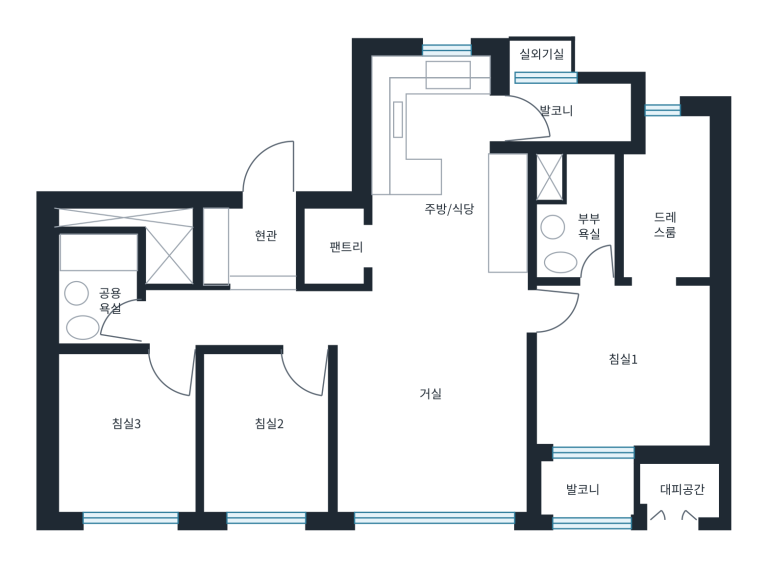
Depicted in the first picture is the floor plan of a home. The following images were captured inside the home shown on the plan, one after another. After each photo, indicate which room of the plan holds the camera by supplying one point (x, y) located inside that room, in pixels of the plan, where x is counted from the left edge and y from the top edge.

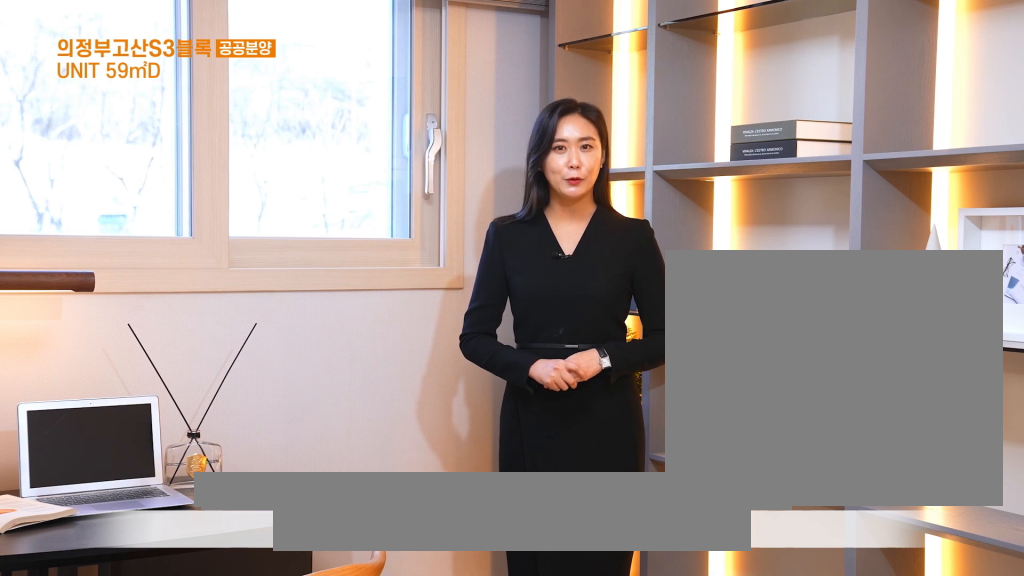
(270, 411)
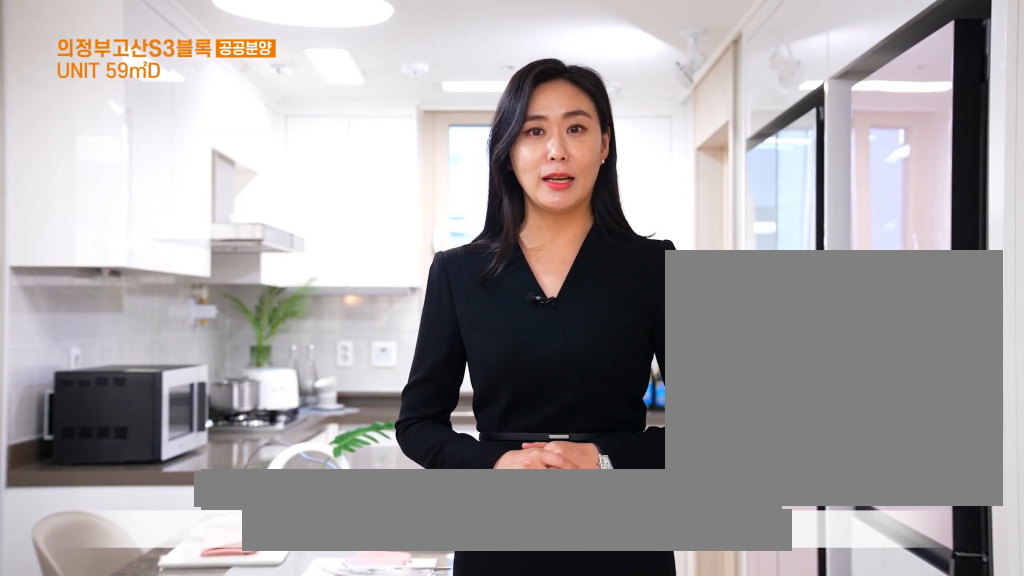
(449, 198)
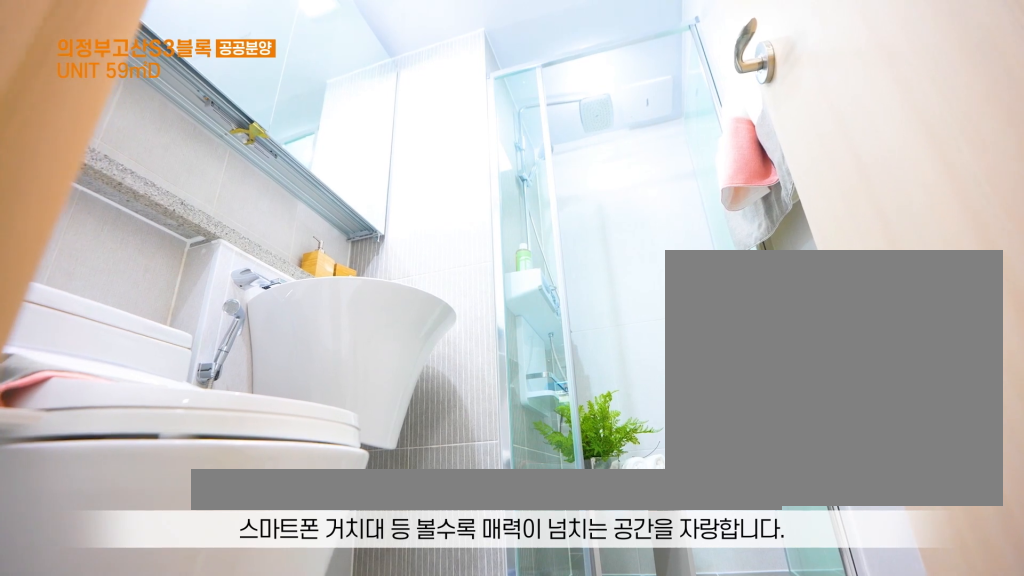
(589, 210)
